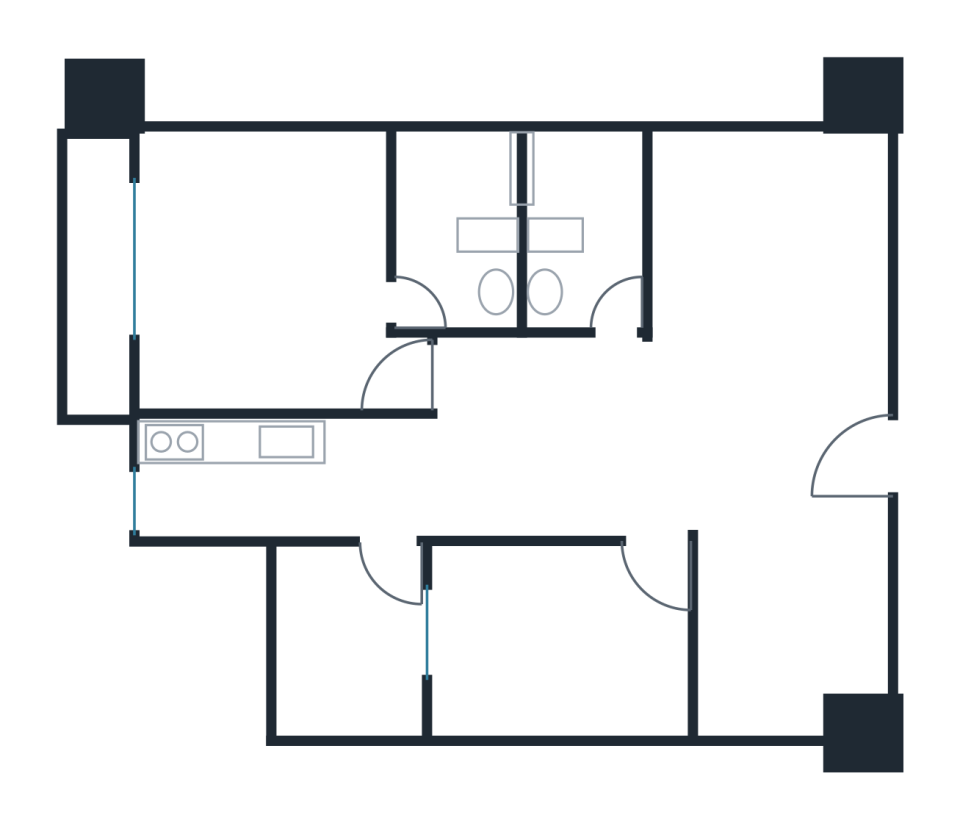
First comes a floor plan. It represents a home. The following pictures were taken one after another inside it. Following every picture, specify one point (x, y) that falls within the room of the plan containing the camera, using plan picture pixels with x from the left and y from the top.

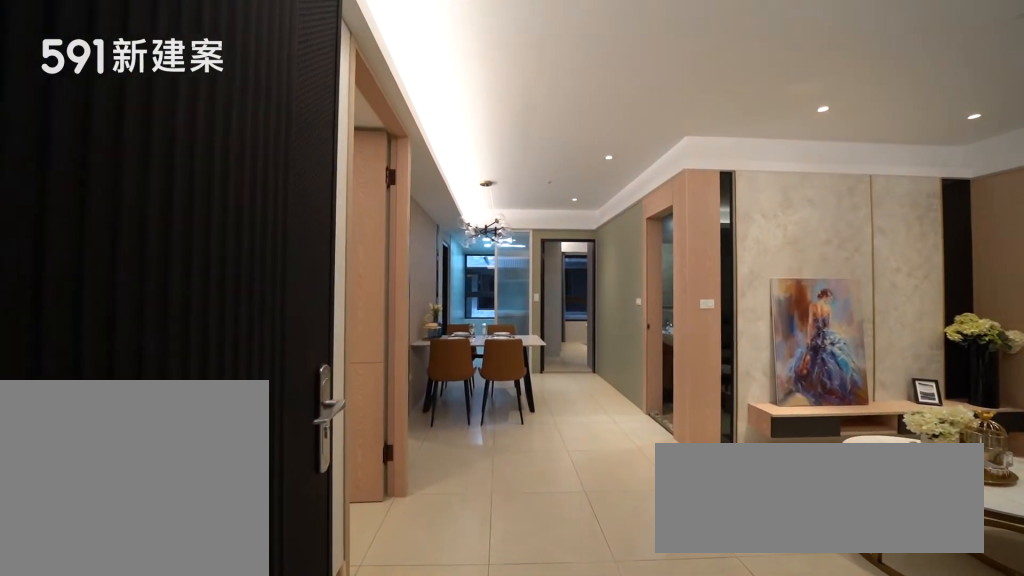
(788, 471)
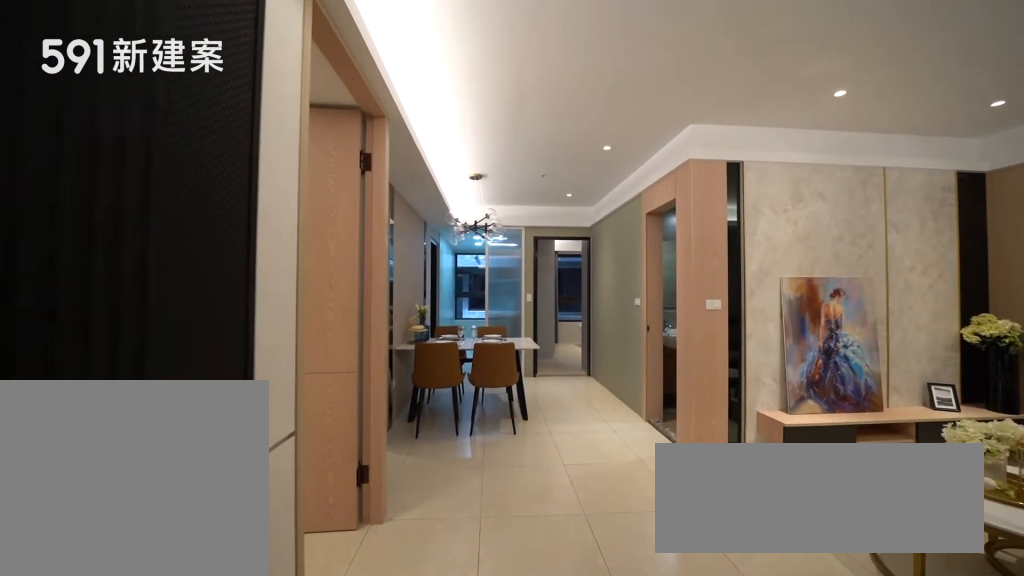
(788, 471)
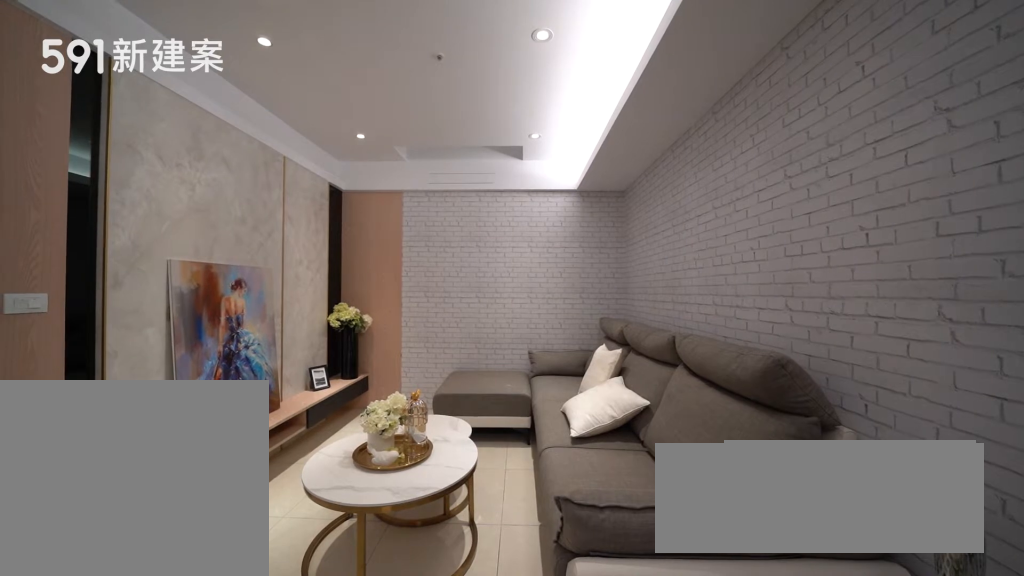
(774, 270)
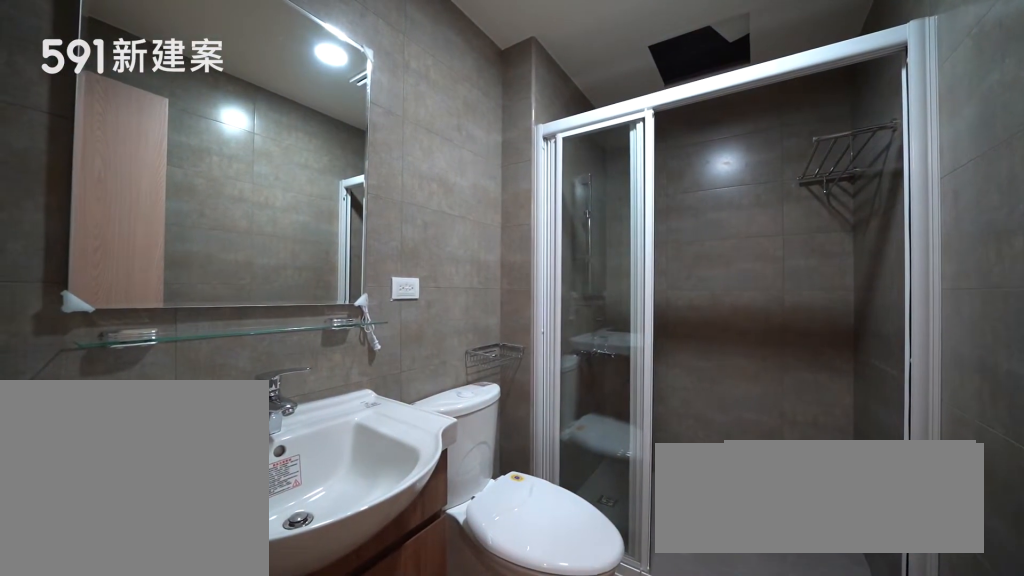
(578, 224)
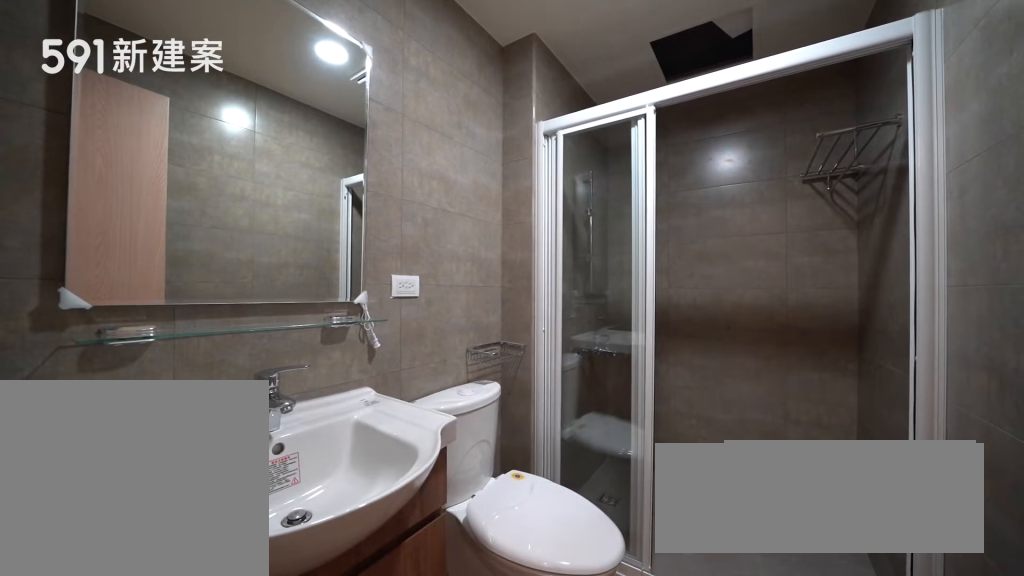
(578, 224)
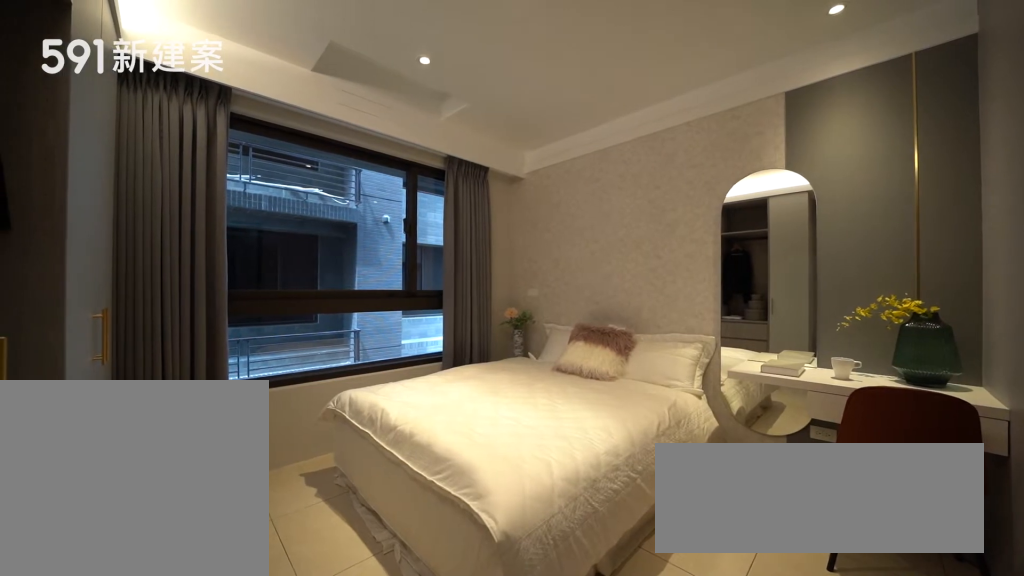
(269, 277)
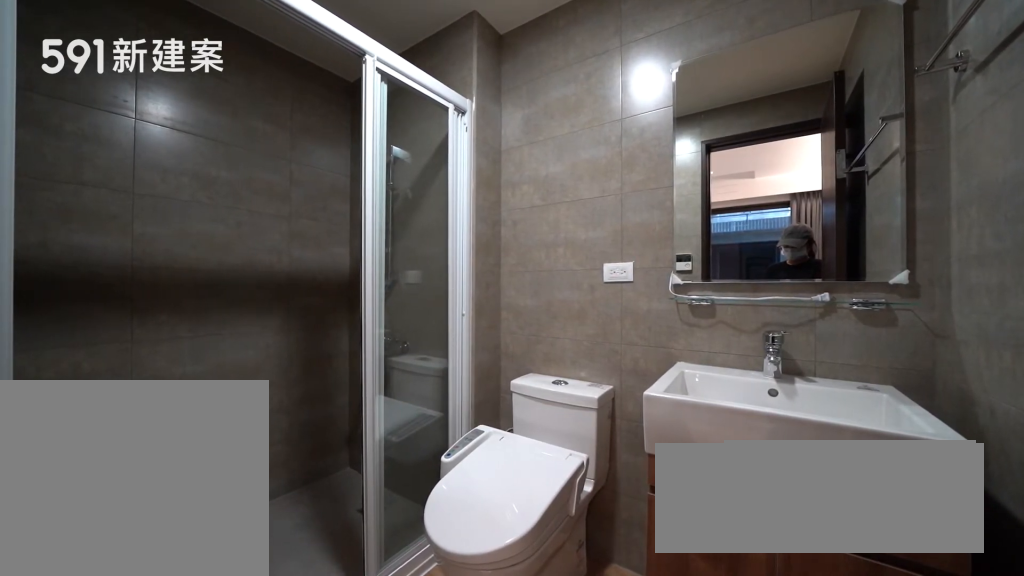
(459, 222)
